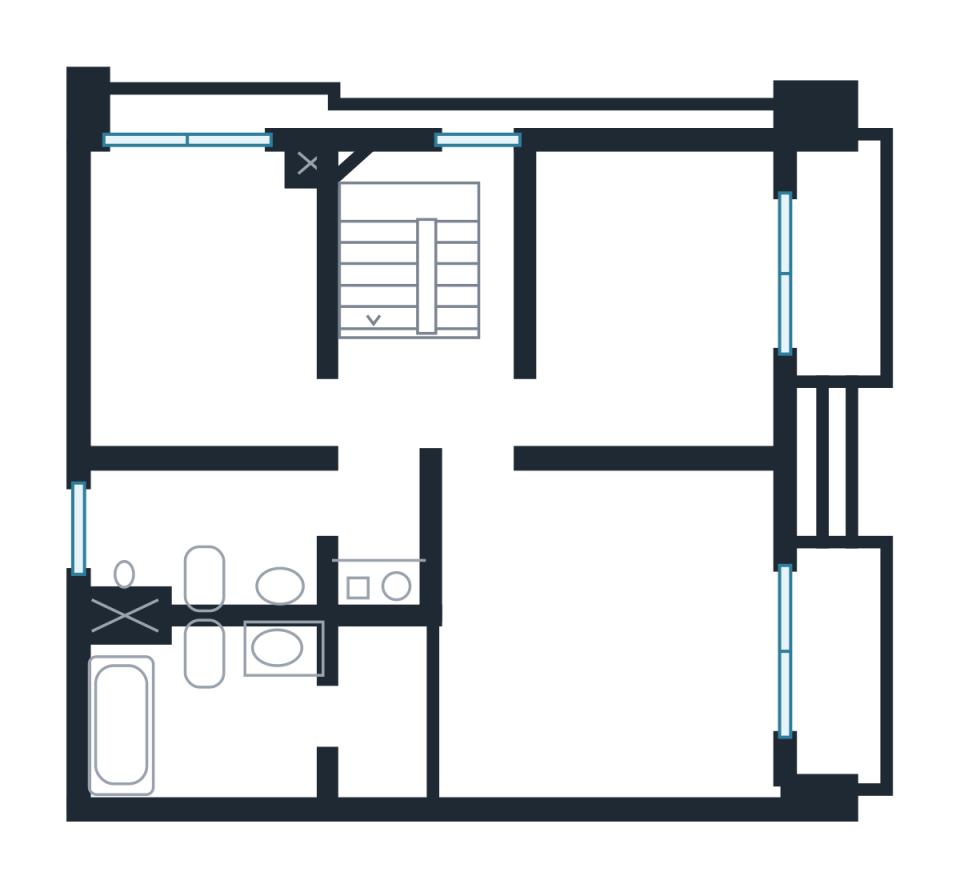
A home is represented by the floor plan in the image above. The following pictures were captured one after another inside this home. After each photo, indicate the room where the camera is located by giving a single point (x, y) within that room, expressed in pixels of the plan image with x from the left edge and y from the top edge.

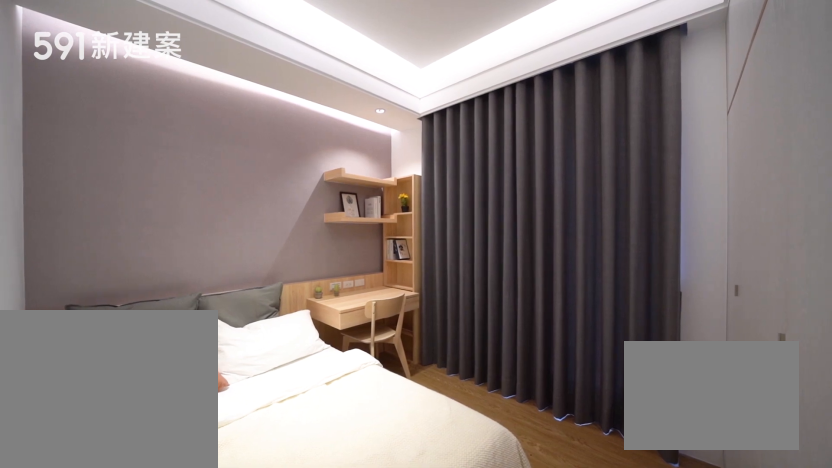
(657, 296)
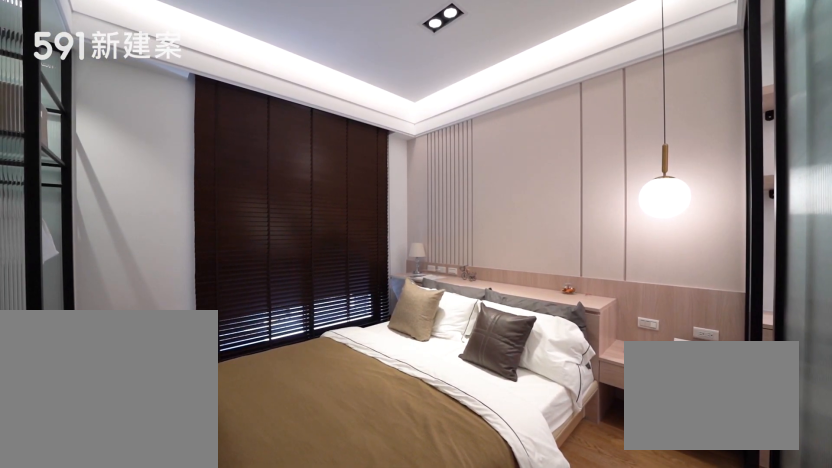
(571, 646)
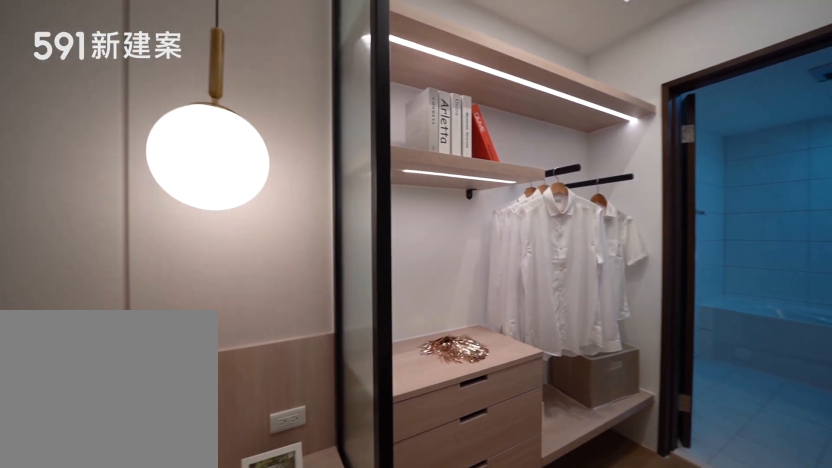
(571, 646)
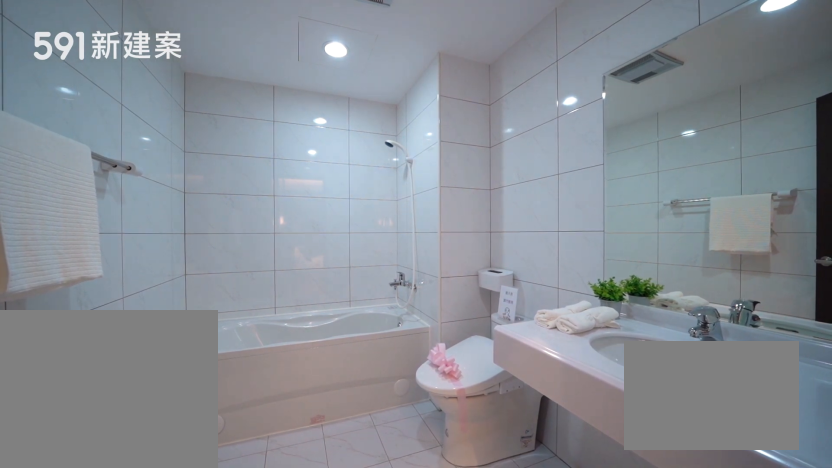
(198, 714)
